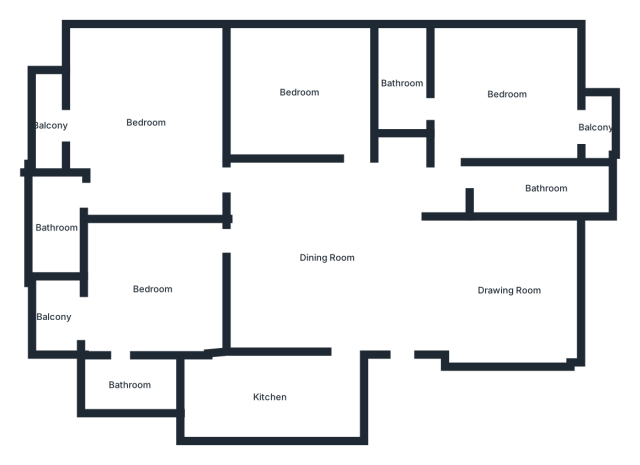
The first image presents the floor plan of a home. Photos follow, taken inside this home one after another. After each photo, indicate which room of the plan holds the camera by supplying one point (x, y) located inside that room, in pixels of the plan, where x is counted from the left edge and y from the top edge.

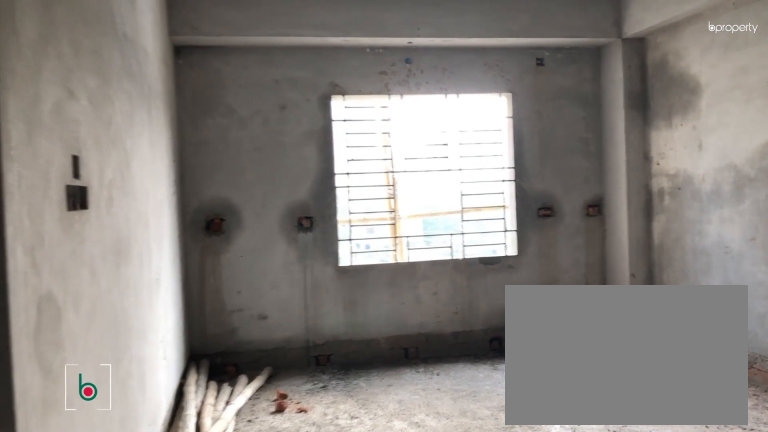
(507, 291)
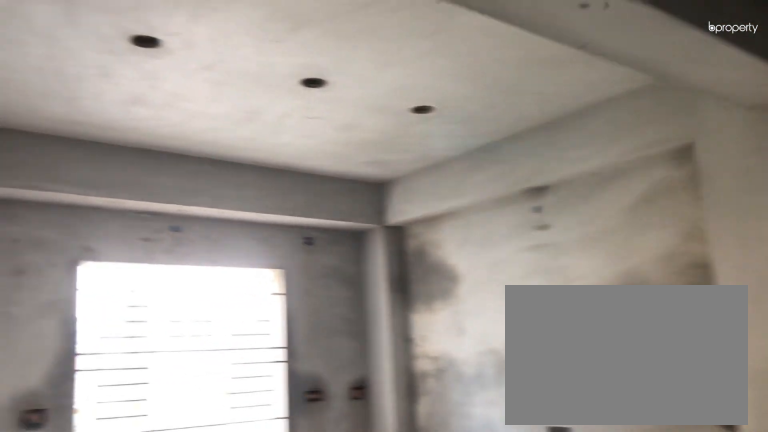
(507, 291)
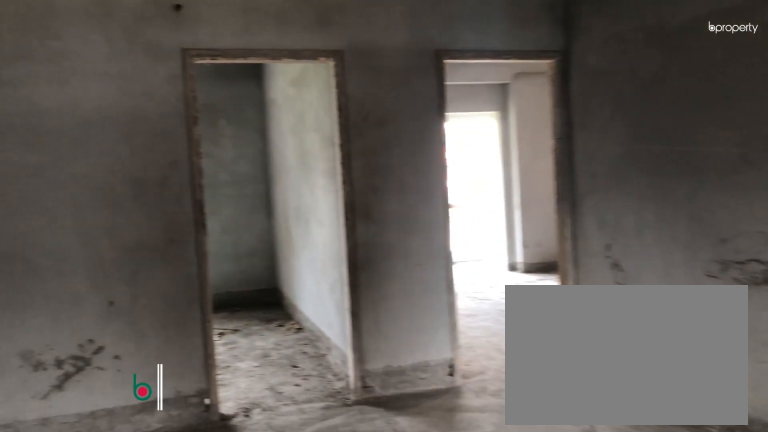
(328, 255)
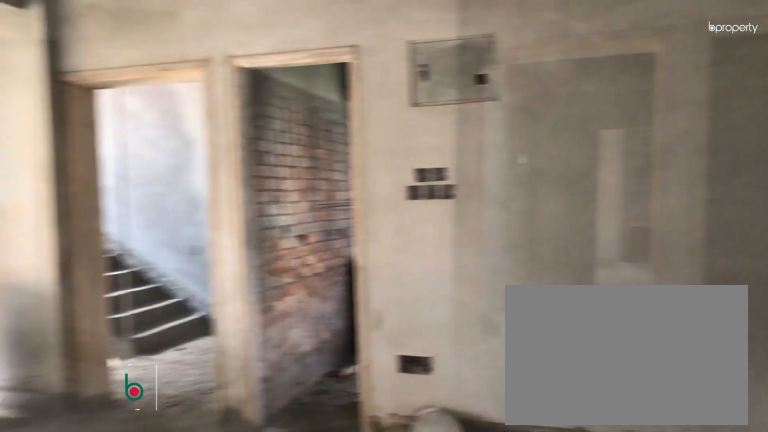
(328, 255)
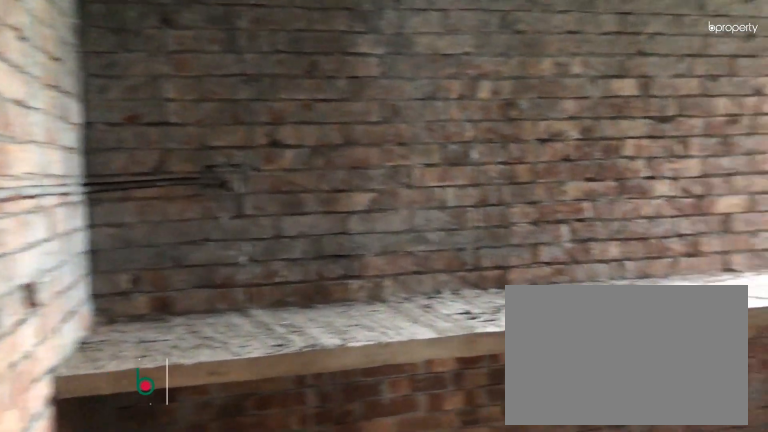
(272, 397)
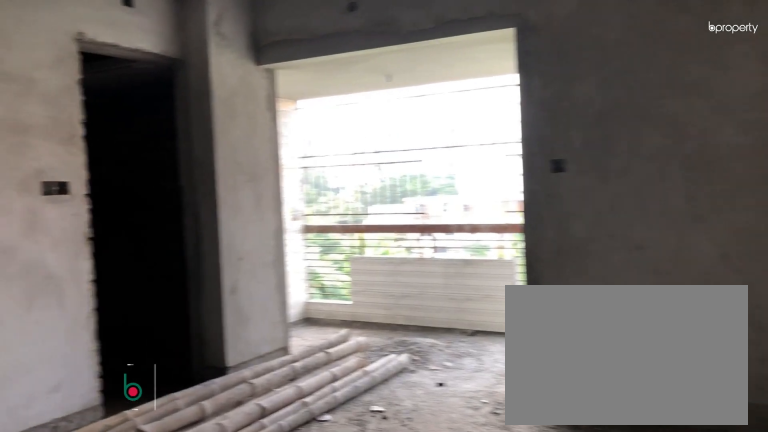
(153, 290)
